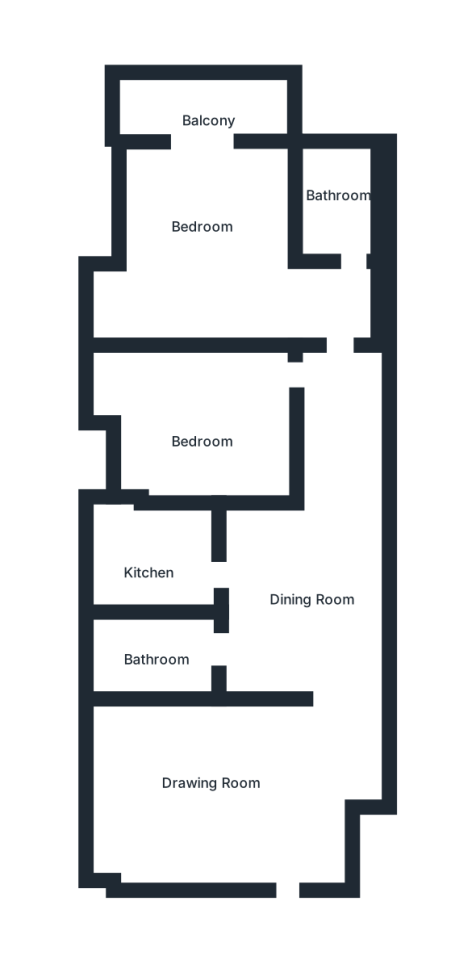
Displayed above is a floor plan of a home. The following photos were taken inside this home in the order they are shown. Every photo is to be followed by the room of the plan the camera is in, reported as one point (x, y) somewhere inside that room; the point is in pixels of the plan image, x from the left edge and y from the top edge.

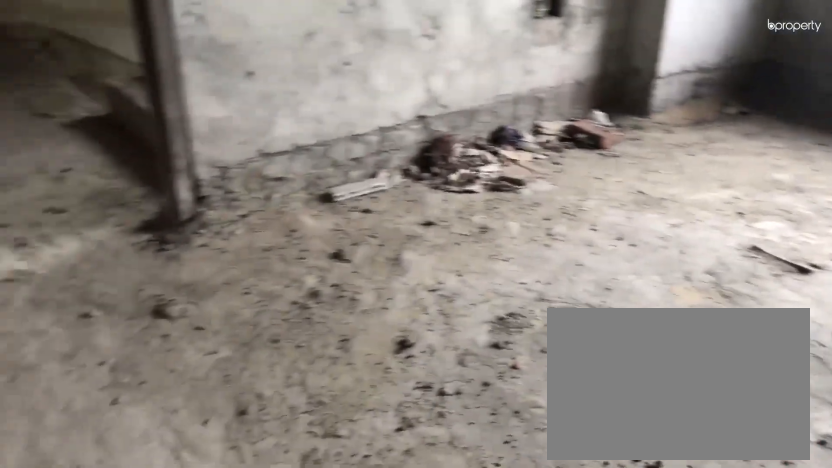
(206, 779)
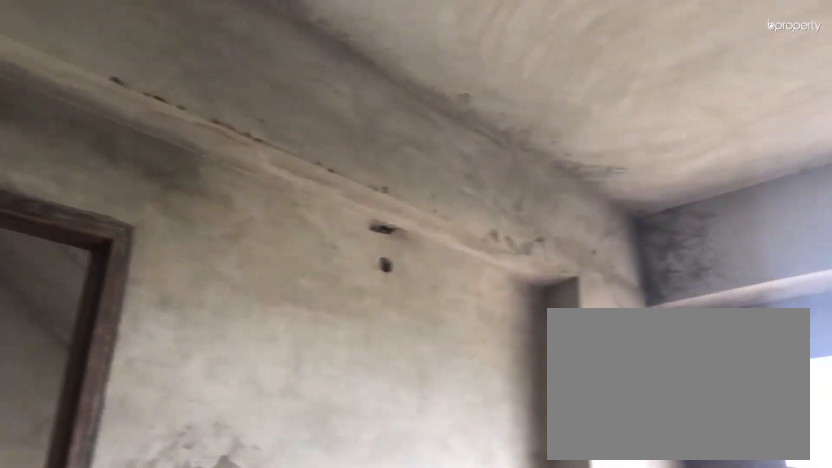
(206, 779)
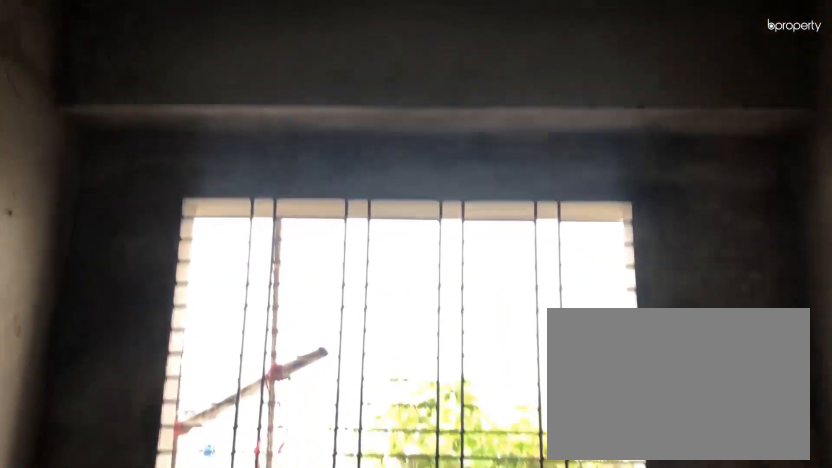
(206, 779)
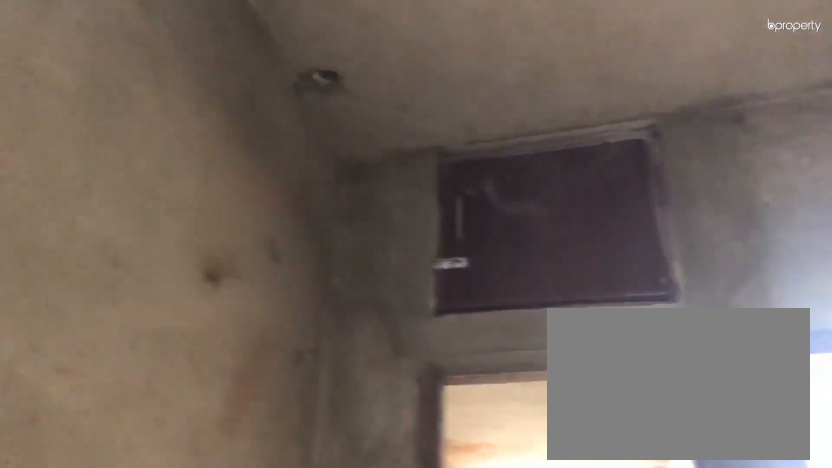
(280, 609)
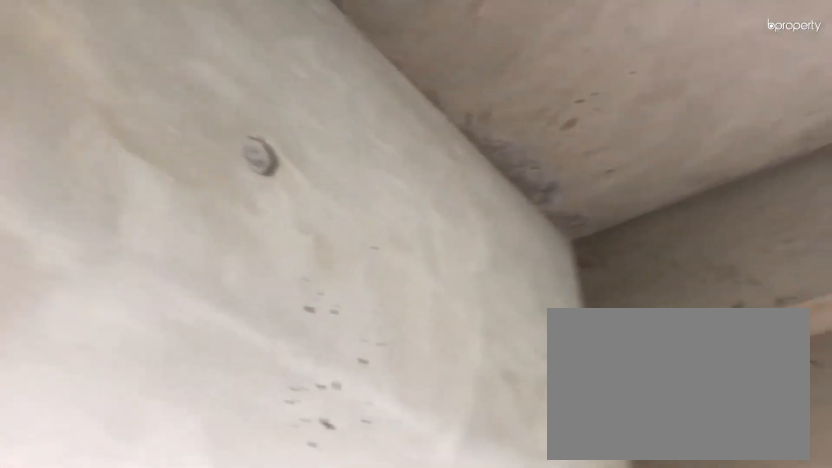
(222, 407)
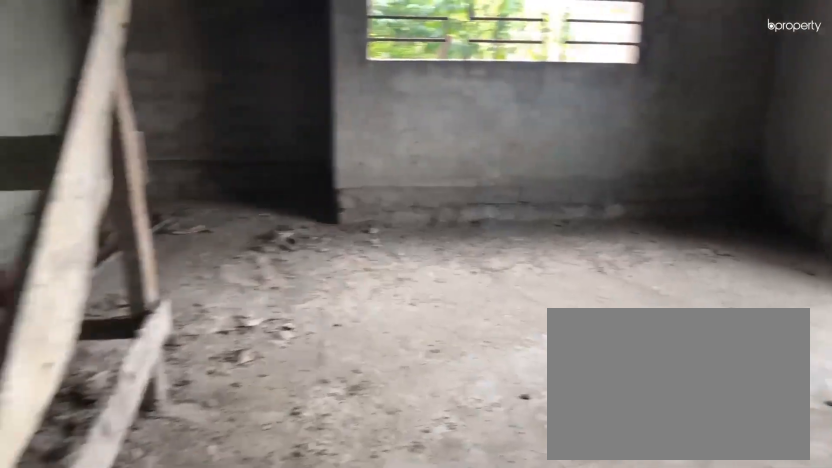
(212, 245)
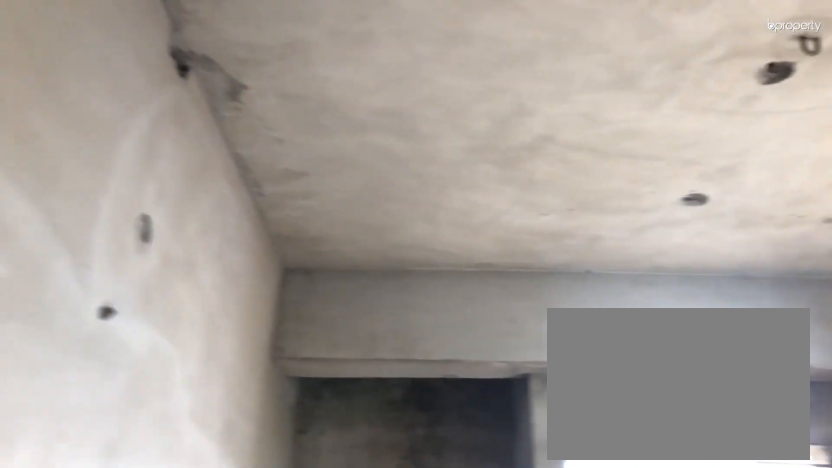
(212, 245)
